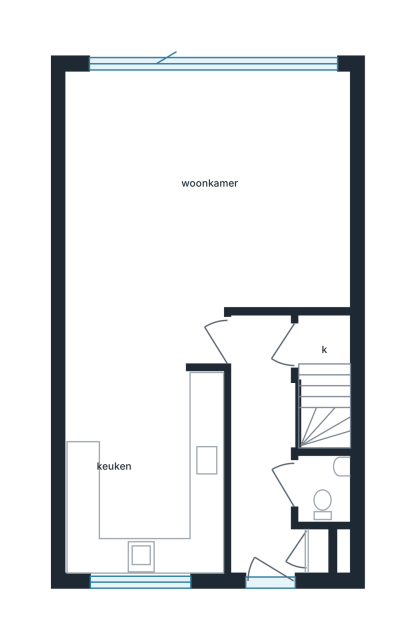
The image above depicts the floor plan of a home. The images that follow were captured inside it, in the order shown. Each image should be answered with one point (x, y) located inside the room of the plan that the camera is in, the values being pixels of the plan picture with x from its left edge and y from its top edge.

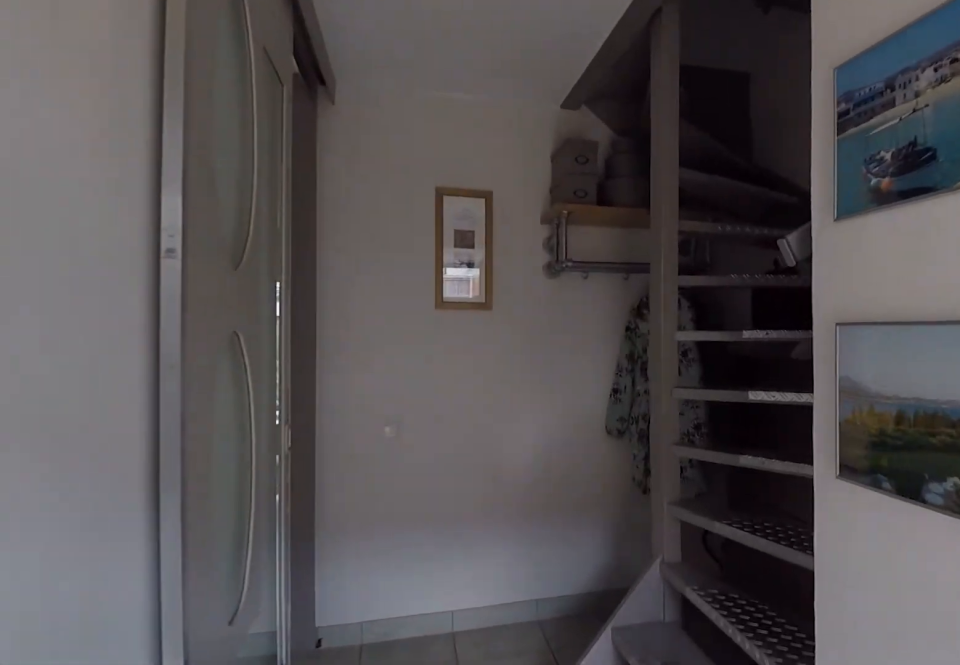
(263, 445)
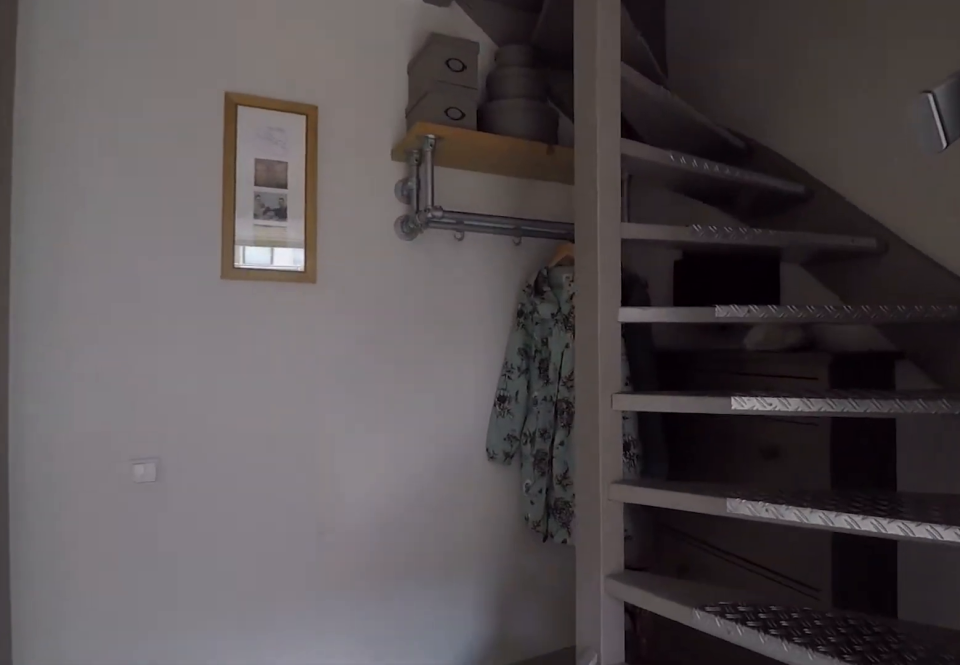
(263, 445)
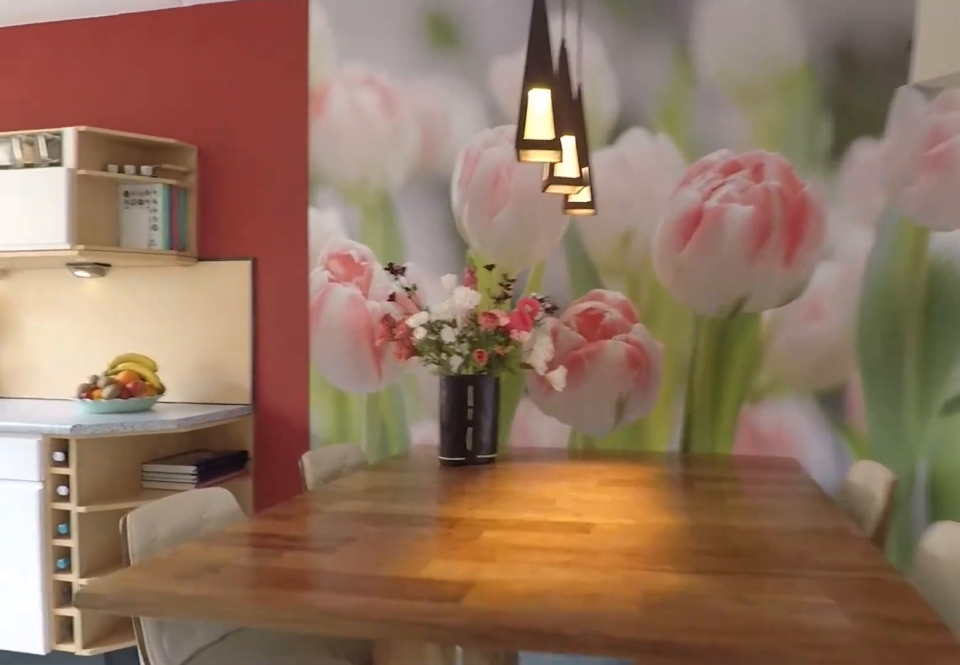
(261, 211)
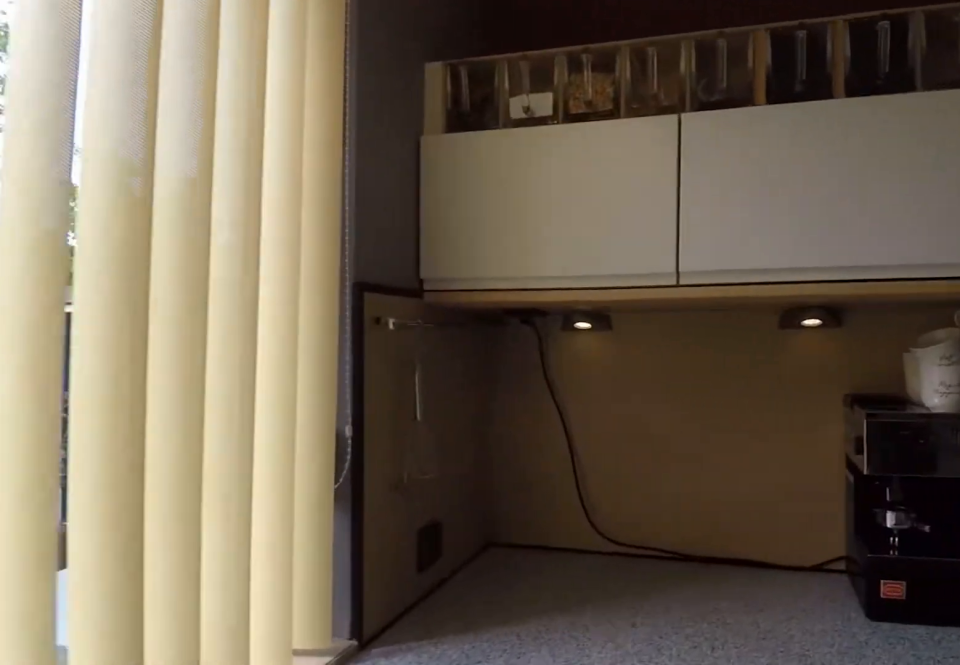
(143, 472)
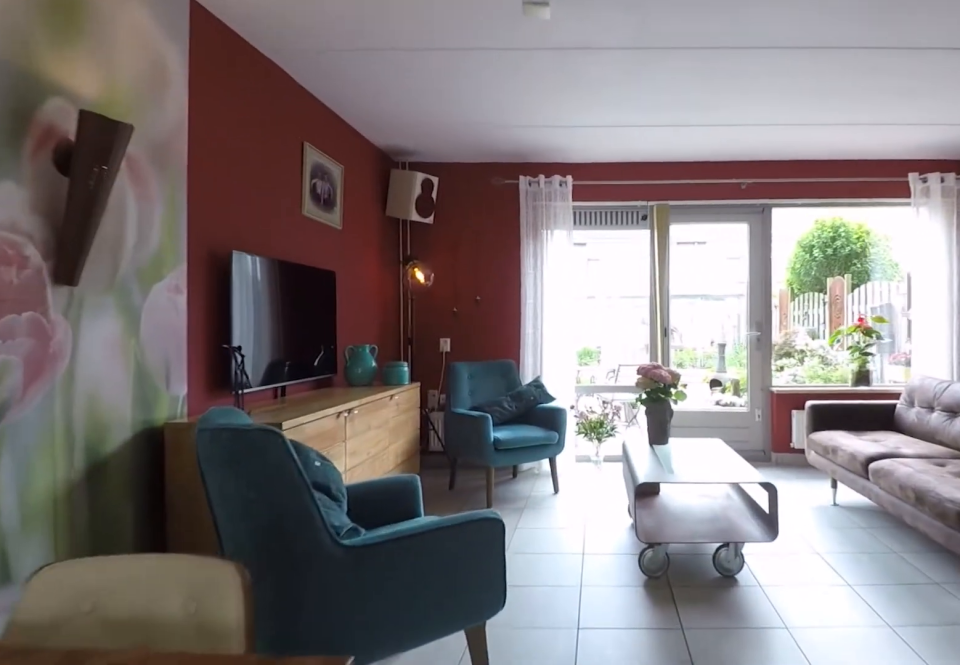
(261, 211)
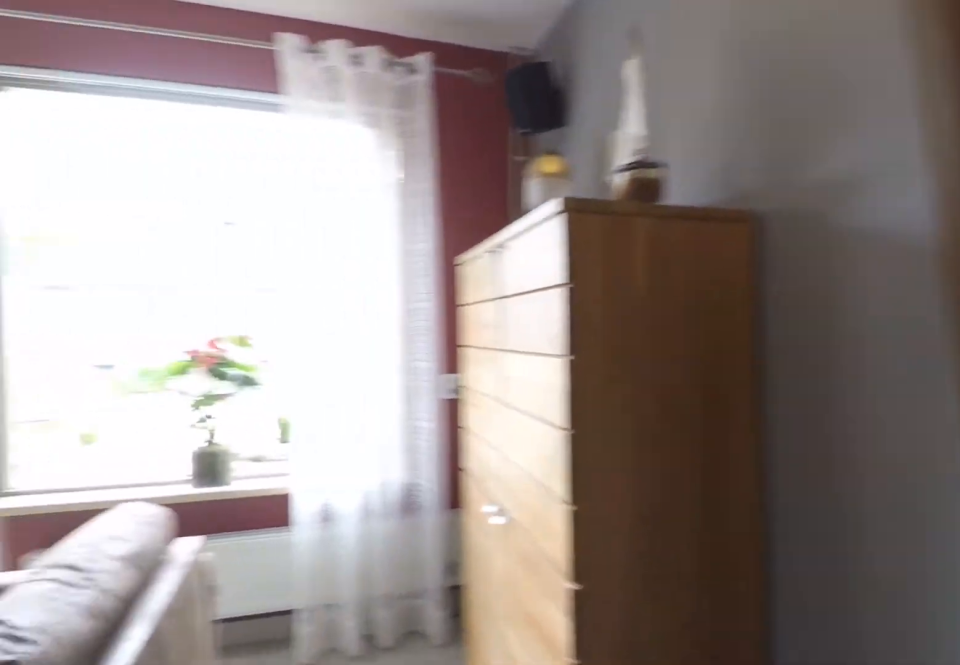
(261, 211)
